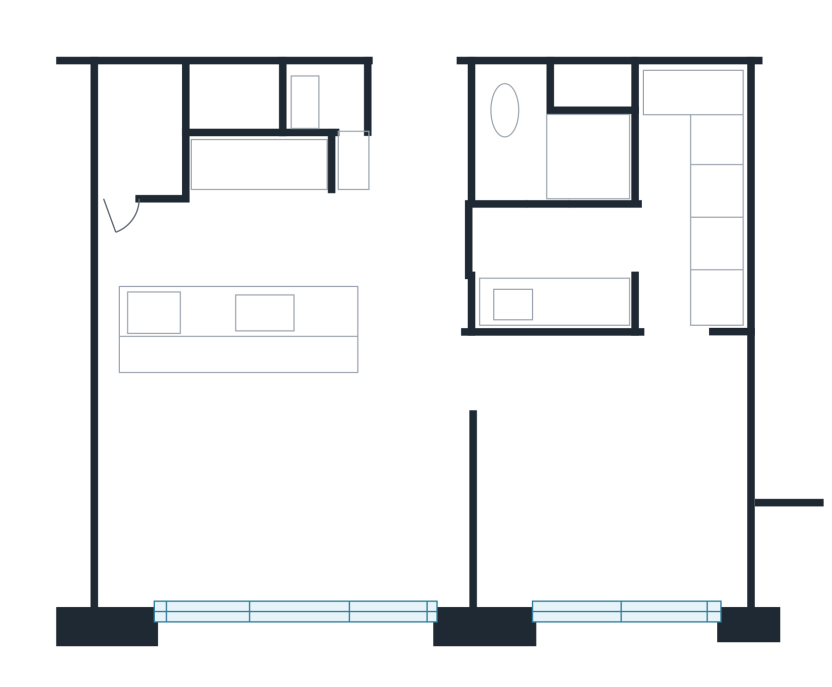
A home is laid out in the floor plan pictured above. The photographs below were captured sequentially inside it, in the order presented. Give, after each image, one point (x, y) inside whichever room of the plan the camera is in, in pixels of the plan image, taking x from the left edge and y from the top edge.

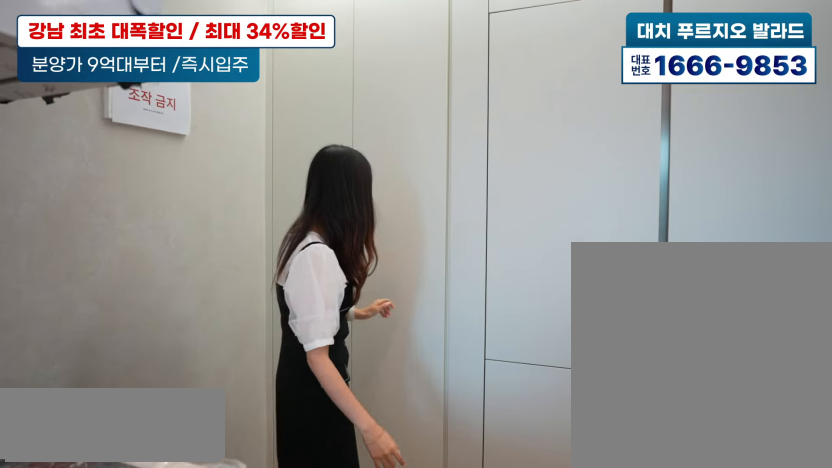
(246, 228)
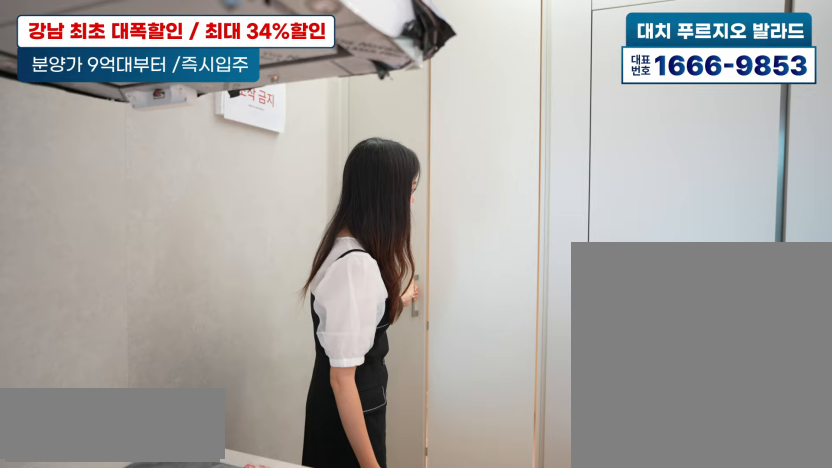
(246, 228)
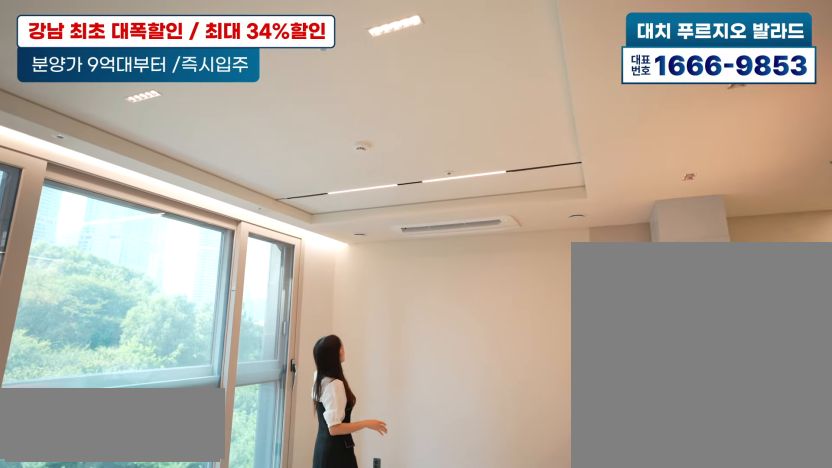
(273, 493)
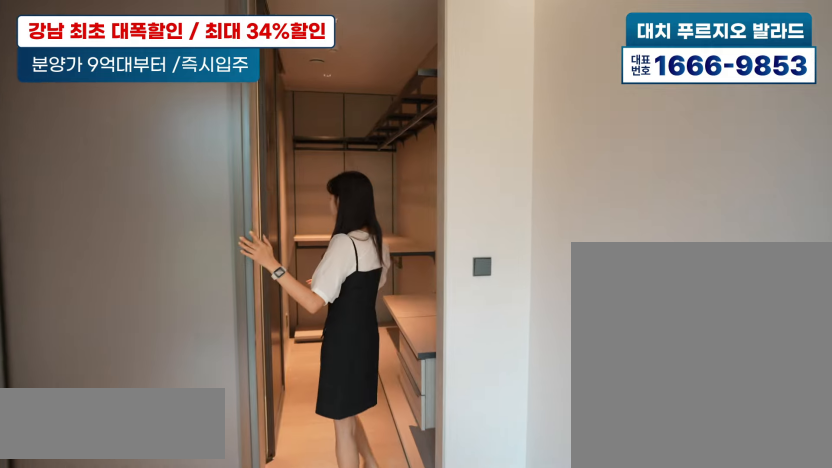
(619, 489)
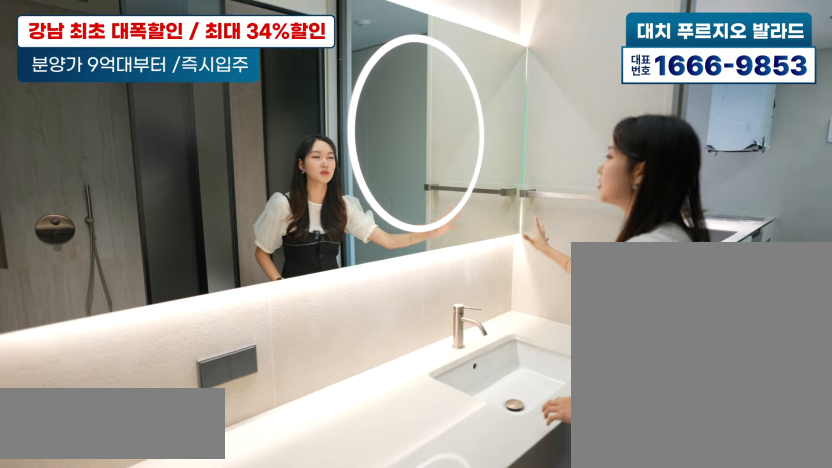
(630, 214)
